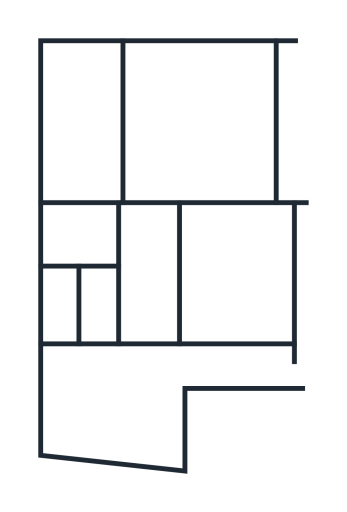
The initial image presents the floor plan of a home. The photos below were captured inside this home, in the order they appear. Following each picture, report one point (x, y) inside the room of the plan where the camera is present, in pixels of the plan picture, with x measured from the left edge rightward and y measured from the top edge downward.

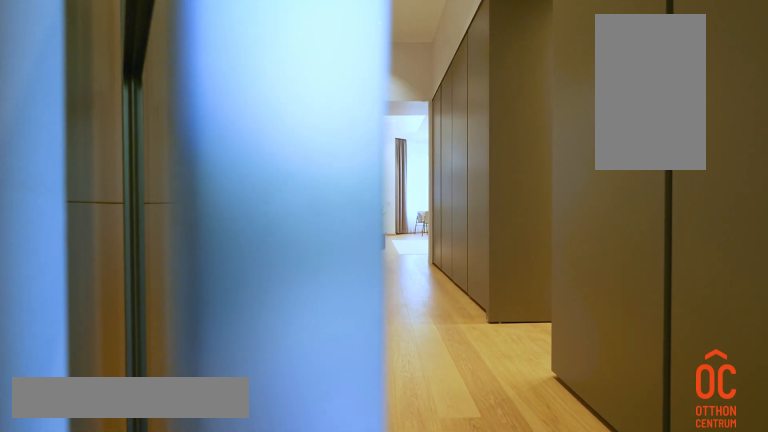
(150, 288)
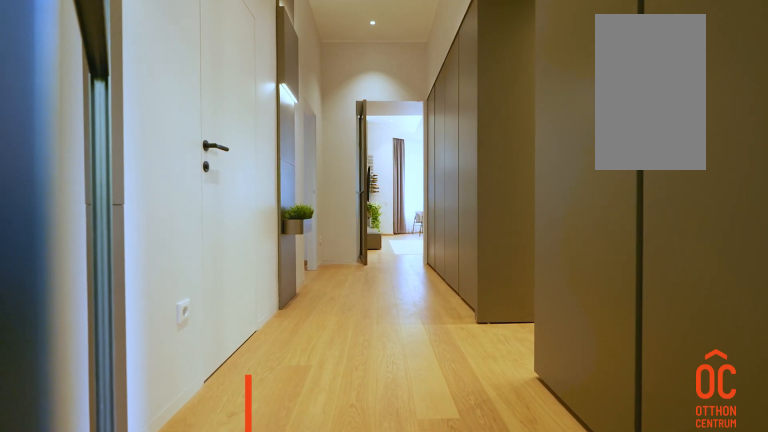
(151, 288)
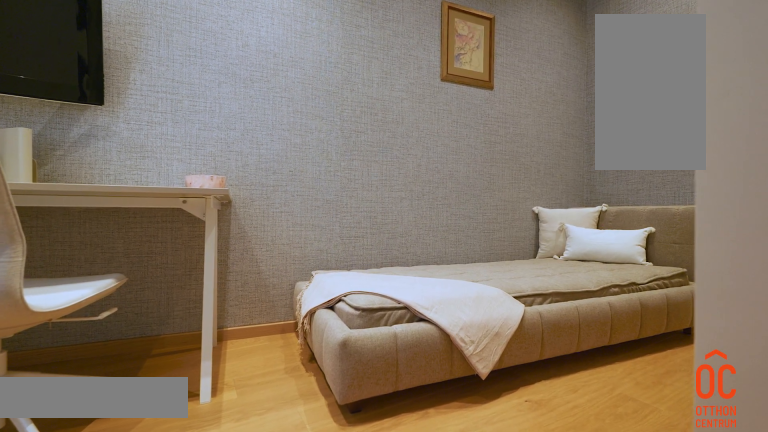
(99, 404)
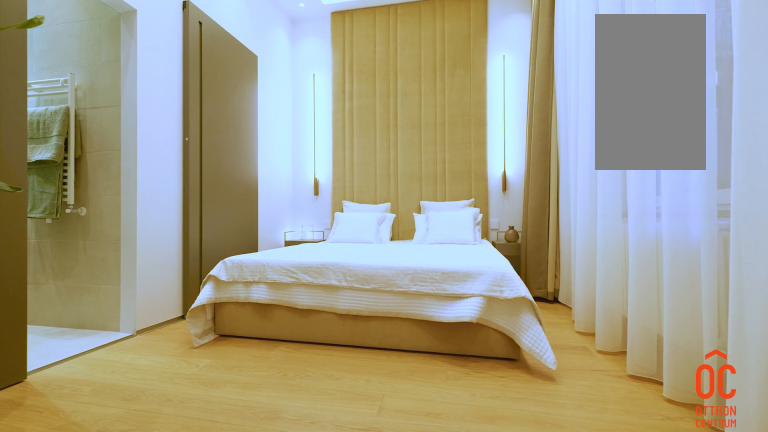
(229, 273)
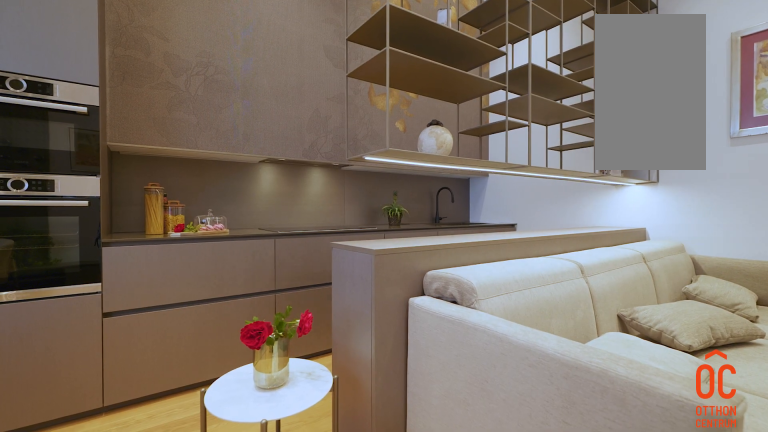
(206, 128)
